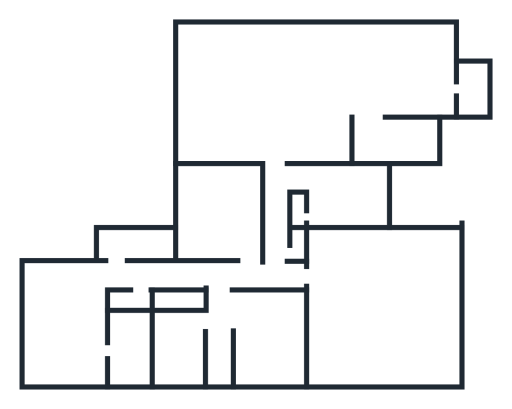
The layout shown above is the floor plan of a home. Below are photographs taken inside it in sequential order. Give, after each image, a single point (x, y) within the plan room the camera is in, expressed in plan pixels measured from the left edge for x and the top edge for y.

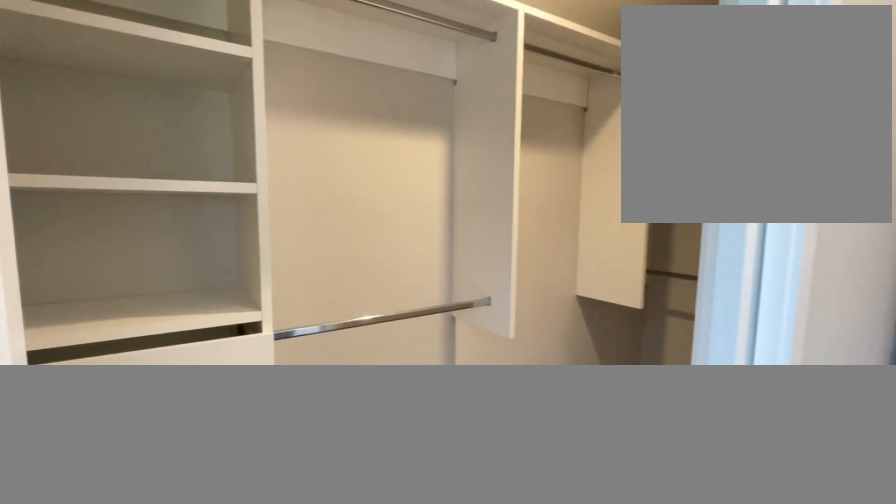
(133, 243)
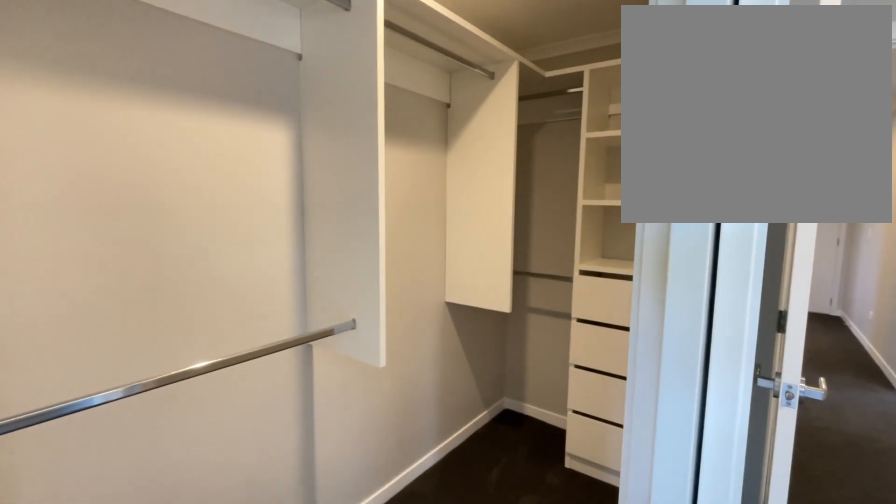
(133, 243)
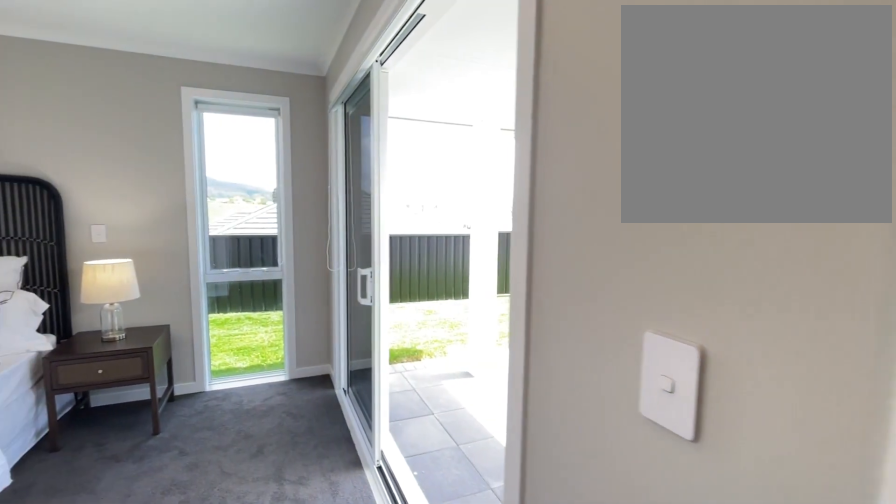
(65, 276)
